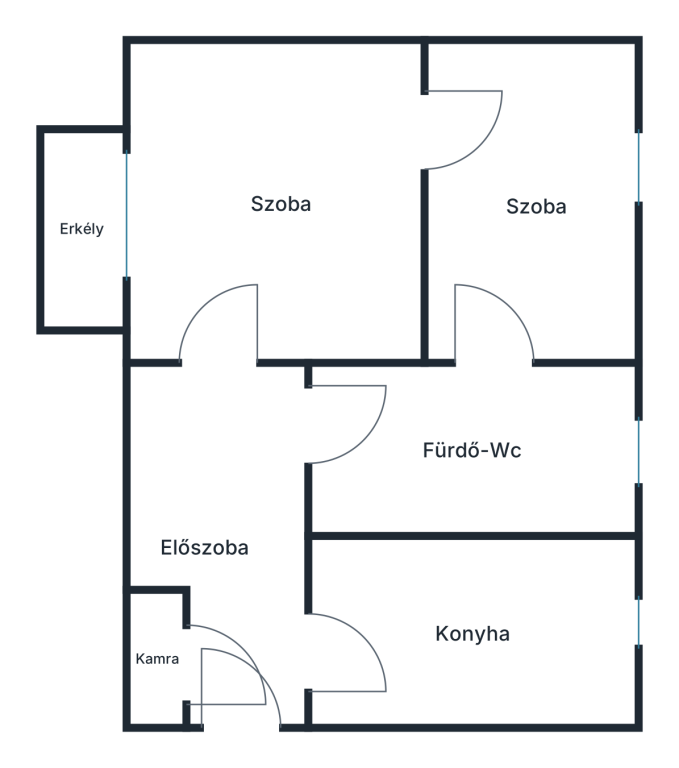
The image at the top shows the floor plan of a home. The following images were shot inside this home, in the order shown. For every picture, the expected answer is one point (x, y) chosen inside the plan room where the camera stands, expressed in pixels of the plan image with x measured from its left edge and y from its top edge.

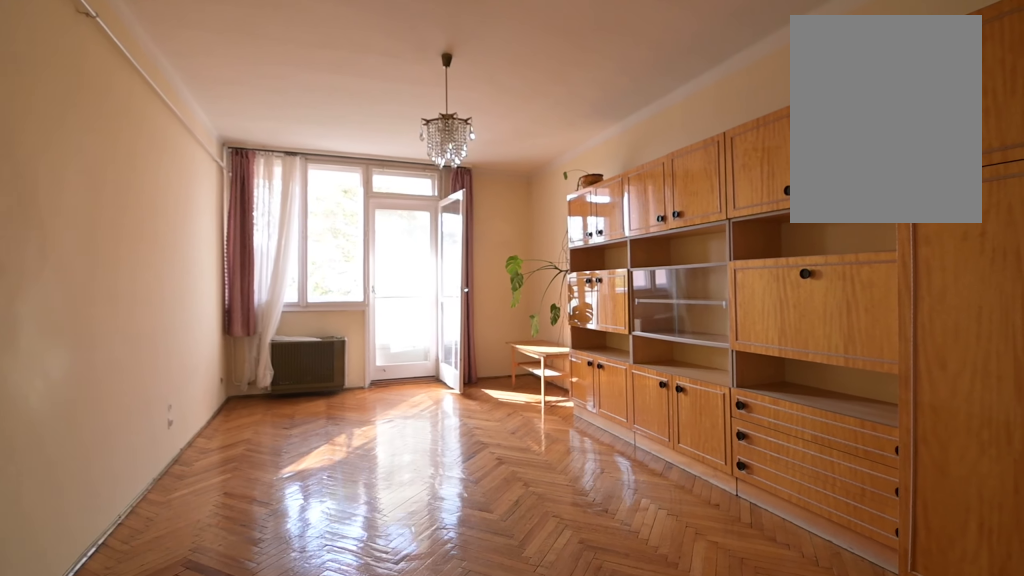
(310, 158)
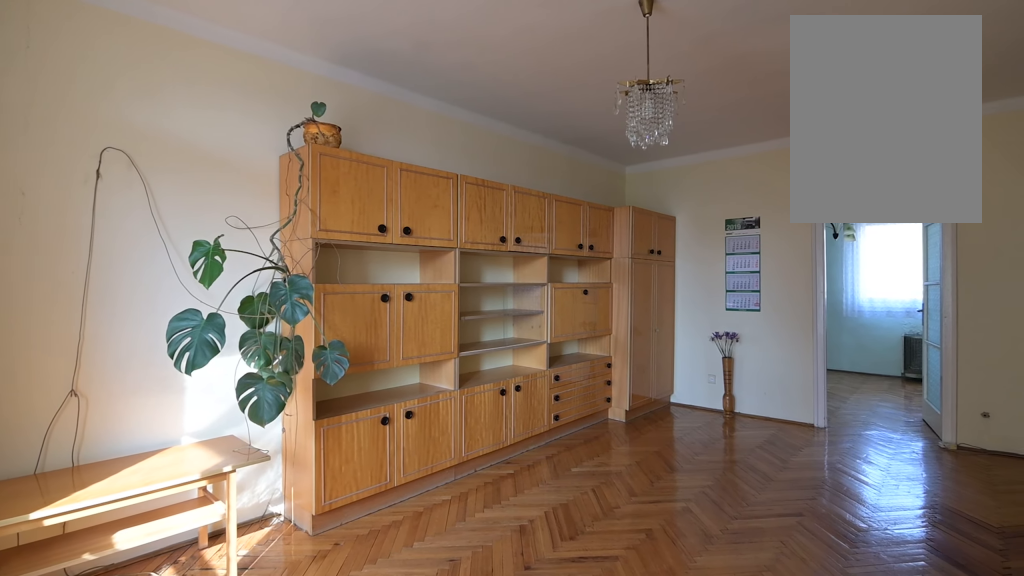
(310, 159)
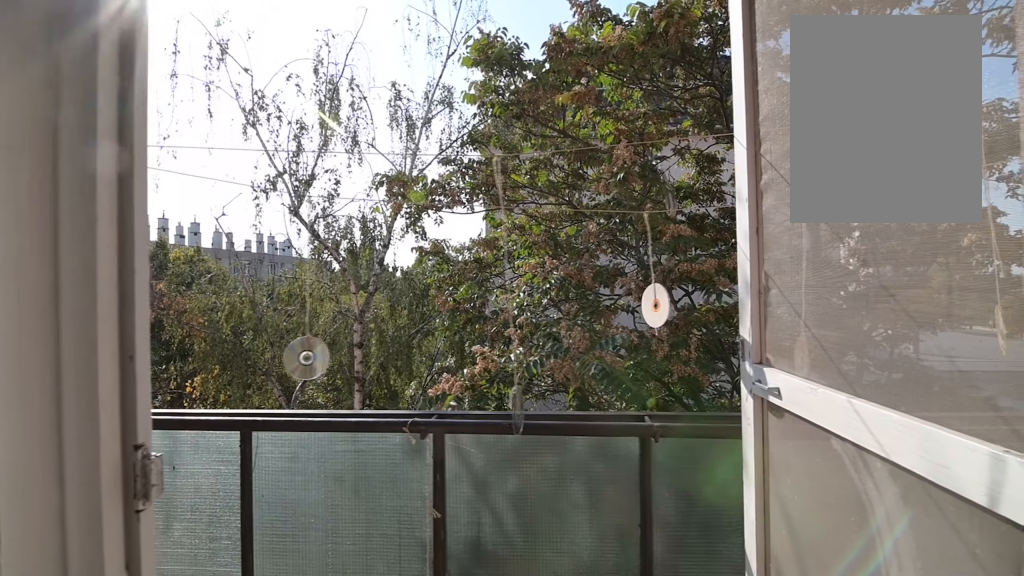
(70, 232)
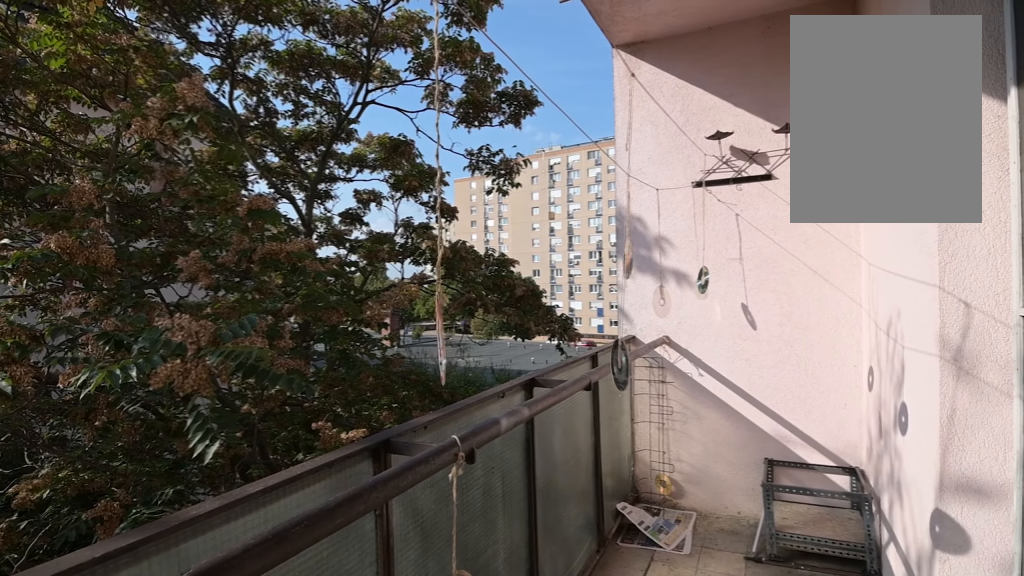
(70, 232)
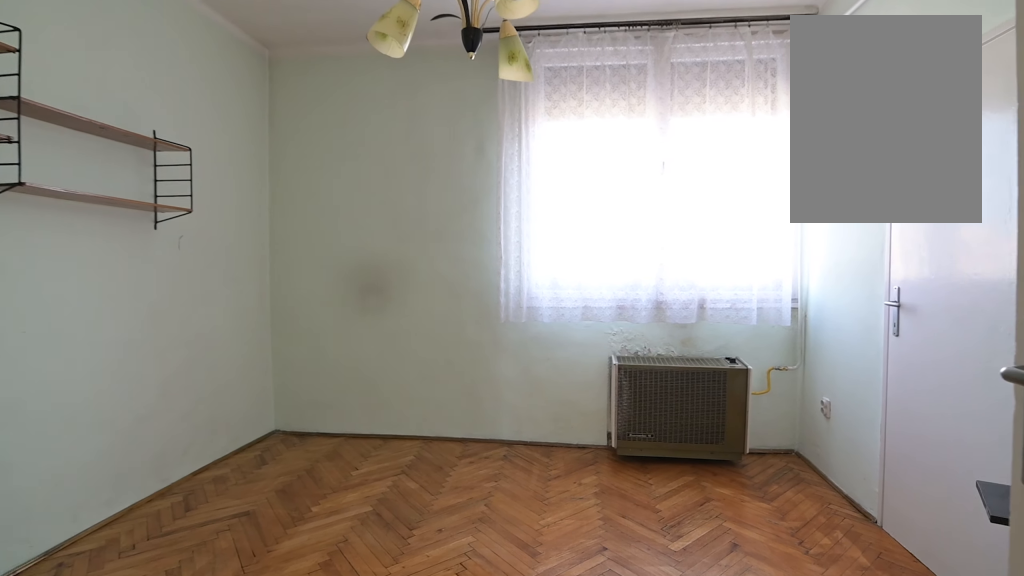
(540, 202)
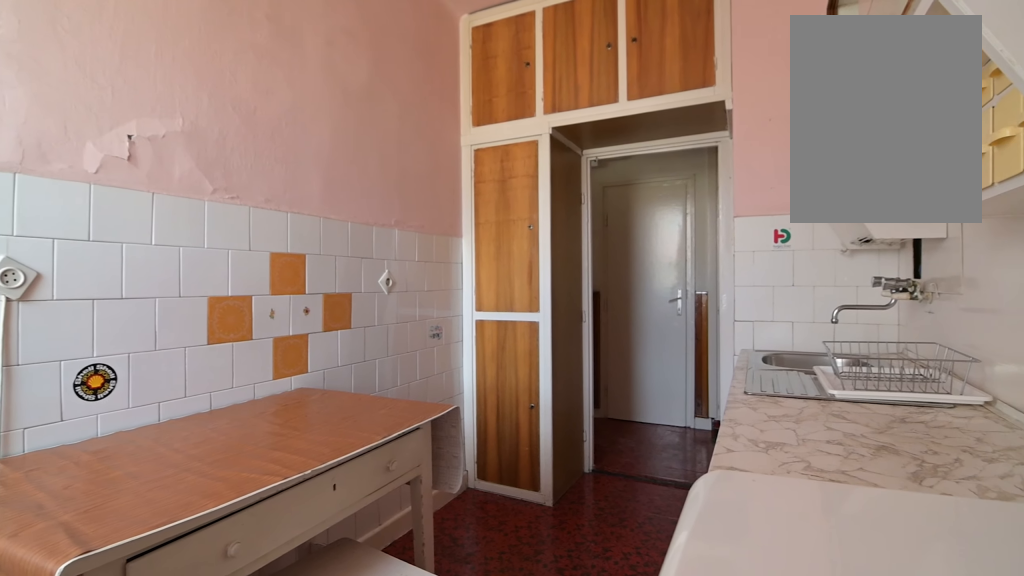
(486, 634)
